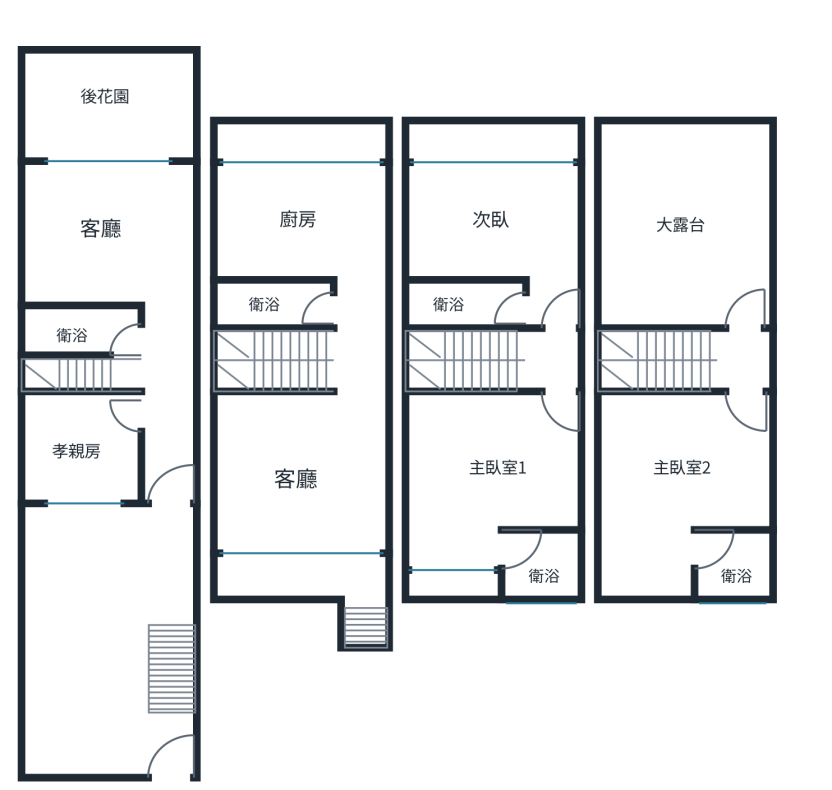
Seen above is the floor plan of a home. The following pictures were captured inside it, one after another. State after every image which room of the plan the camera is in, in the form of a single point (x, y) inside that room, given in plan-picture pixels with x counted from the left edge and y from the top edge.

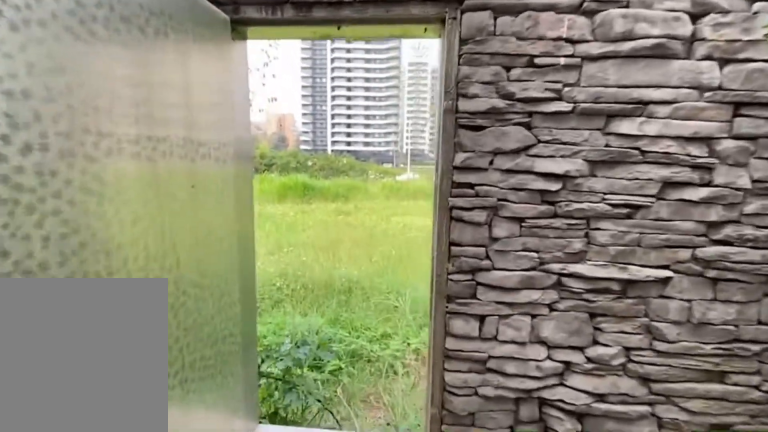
(88, 128)
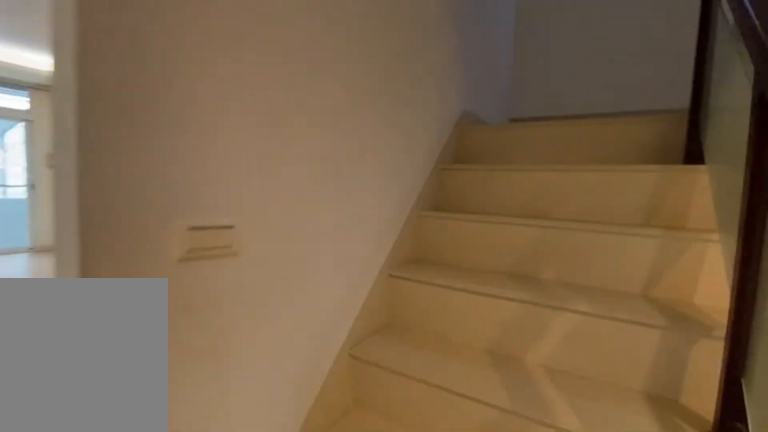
(286, 367)
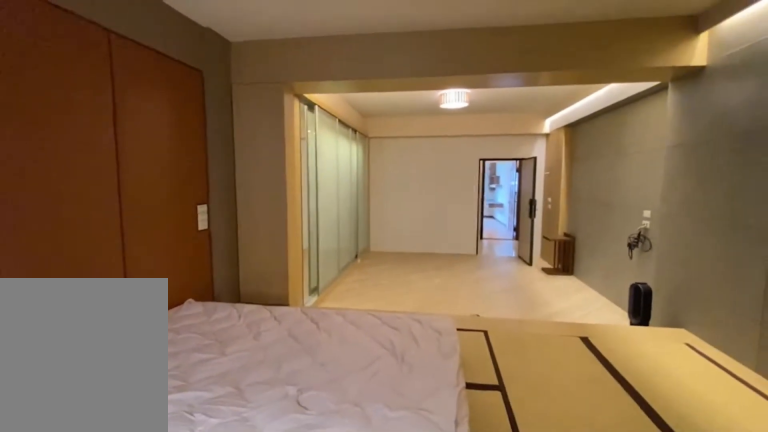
(498, 445)
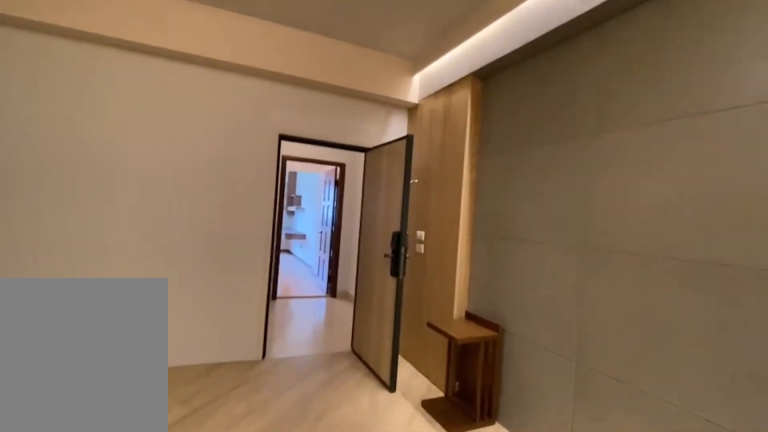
(498, 445)
